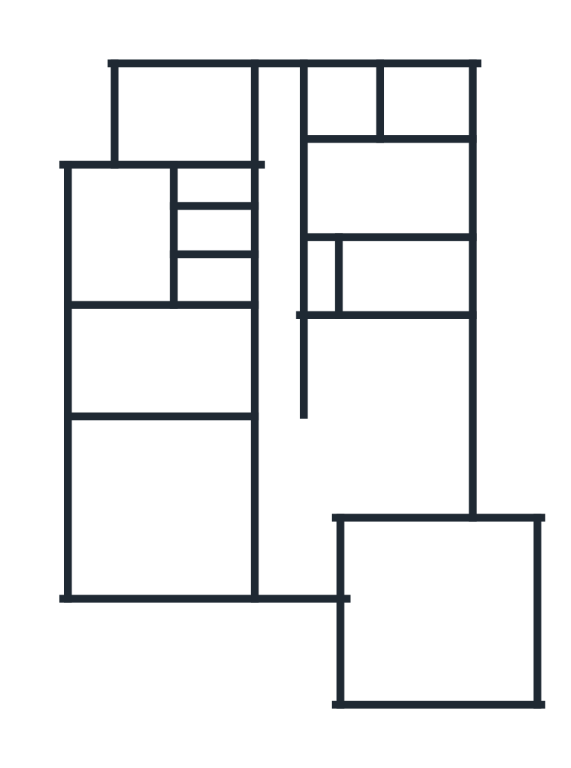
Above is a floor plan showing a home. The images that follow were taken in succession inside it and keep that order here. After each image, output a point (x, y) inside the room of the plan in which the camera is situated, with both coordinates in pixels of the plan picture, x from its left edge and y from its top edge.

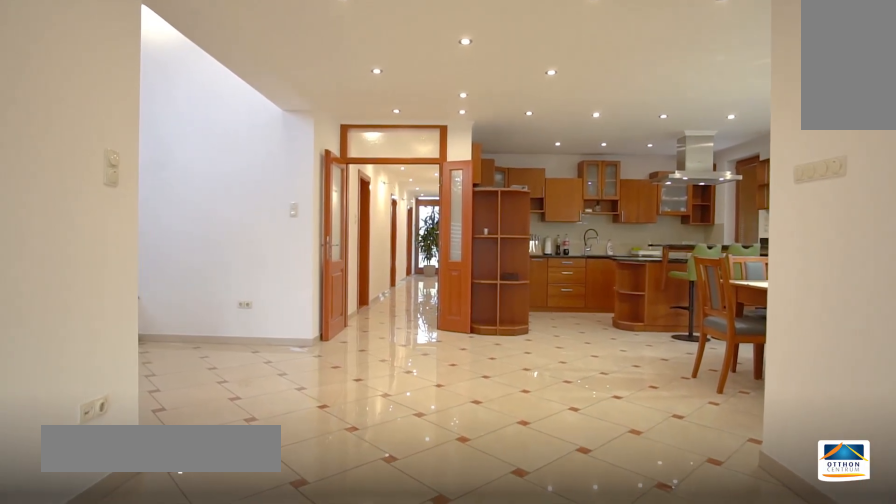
(299, 543)
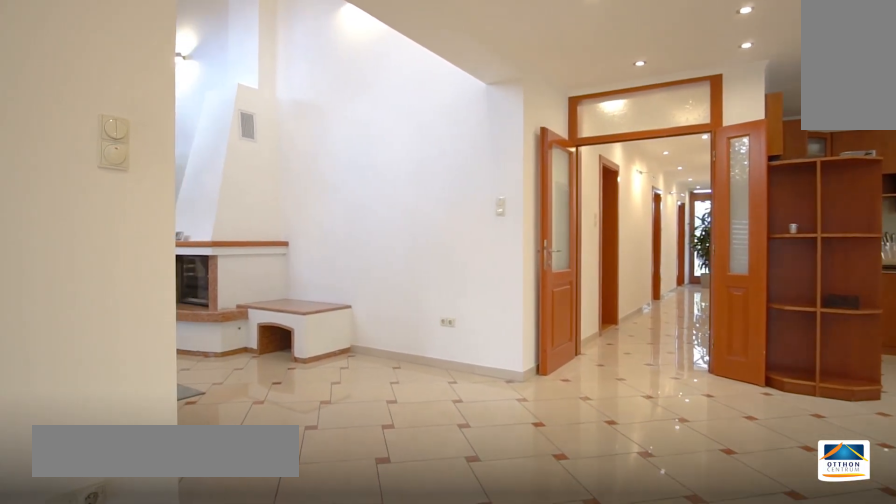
(299, 543)
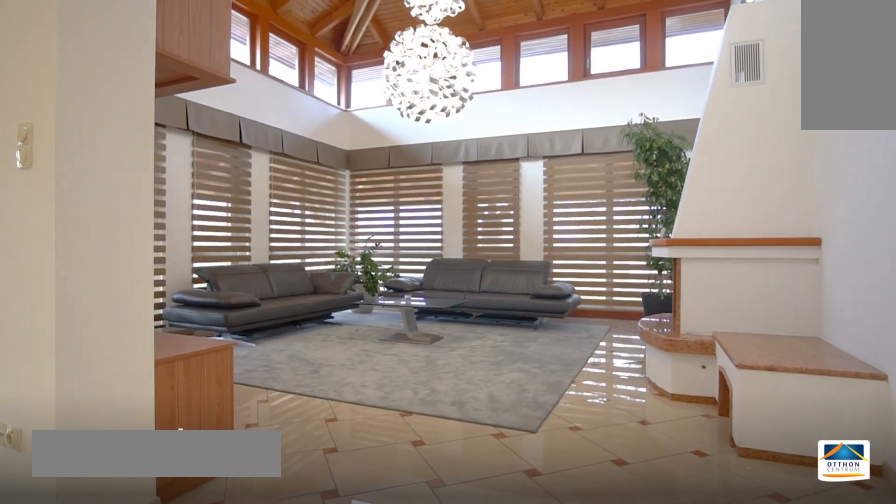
(166, 514)
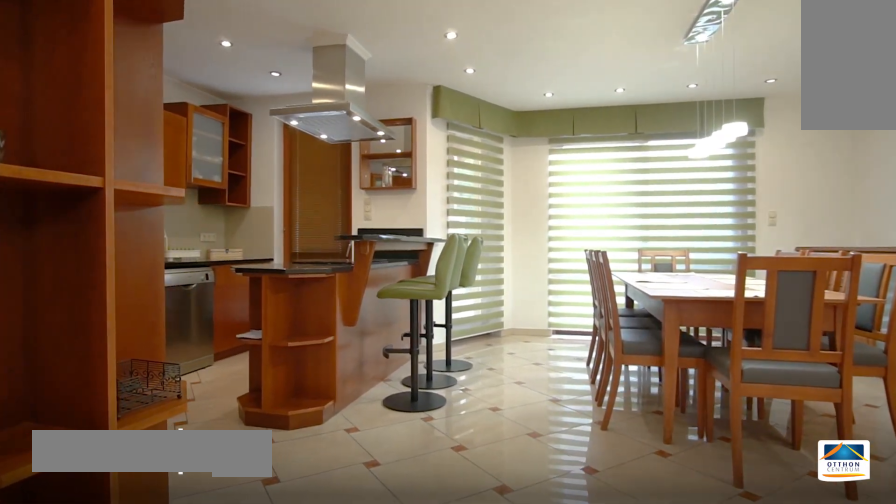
(397, 426)
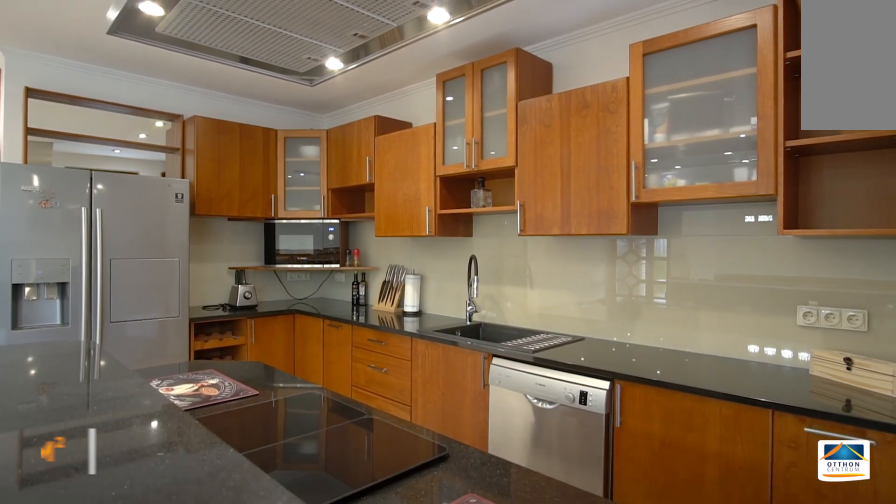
(387, 363)
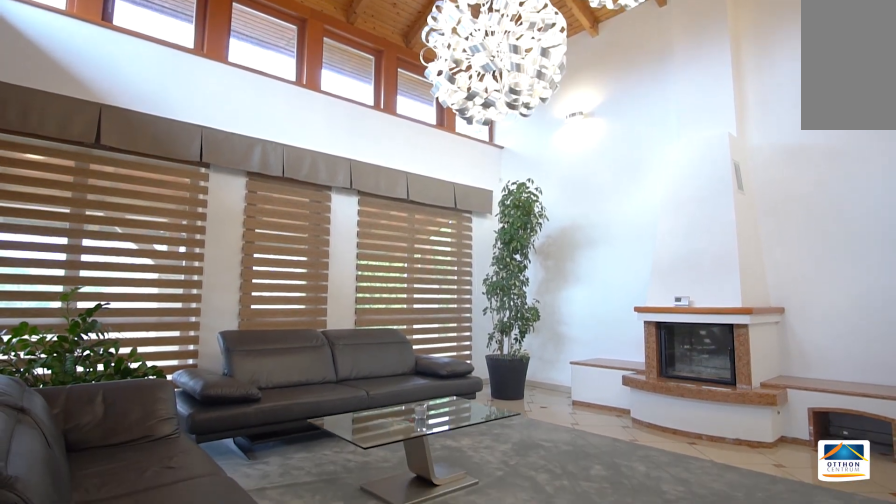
(165, 509)
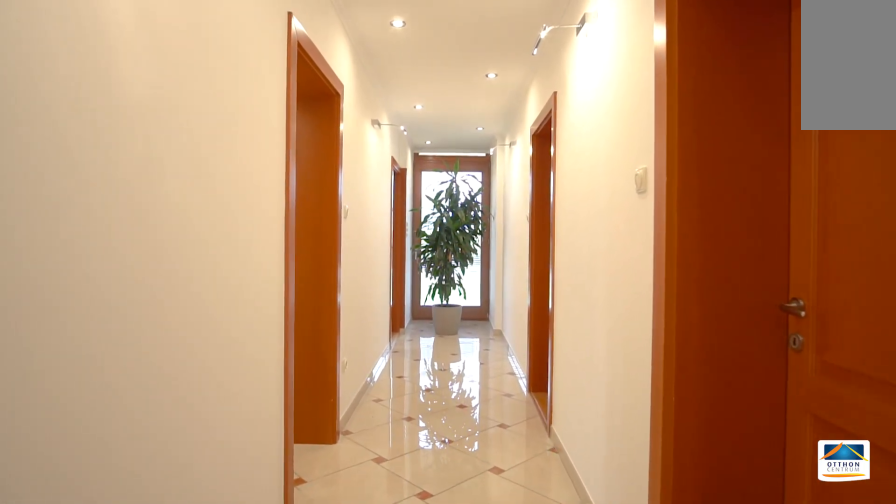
(285, 318)
